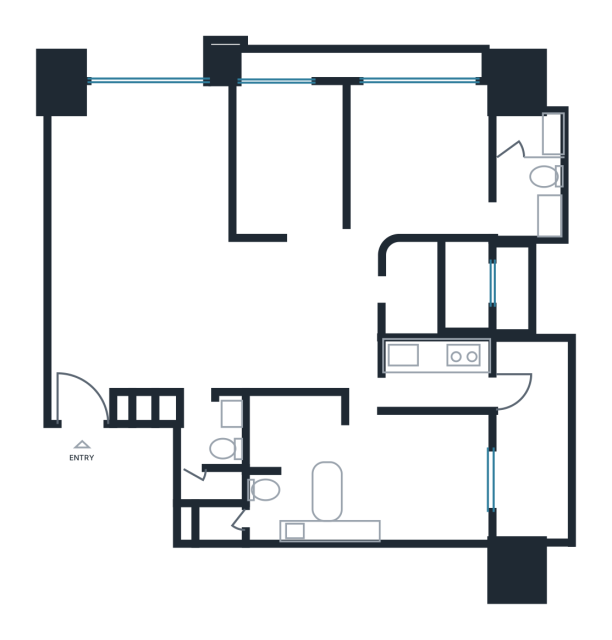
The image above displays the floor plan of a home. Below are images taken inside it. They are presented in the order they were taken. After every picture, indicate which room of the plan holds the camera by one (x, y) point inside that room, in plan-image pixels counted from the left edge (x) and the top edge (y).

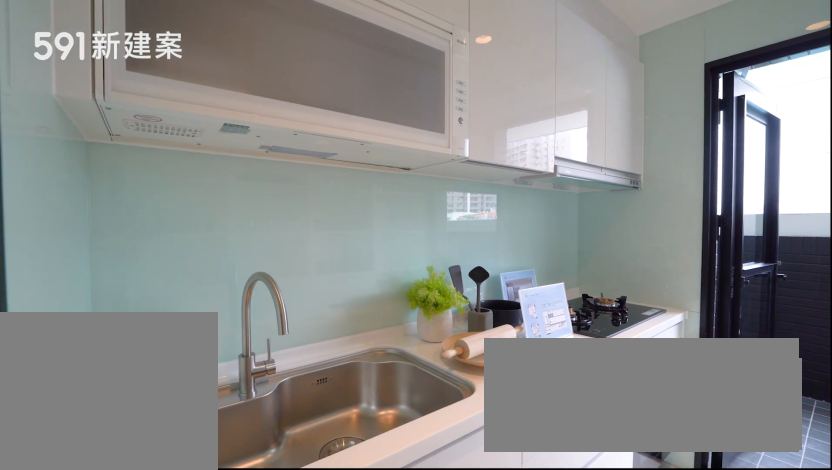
(437, 380)
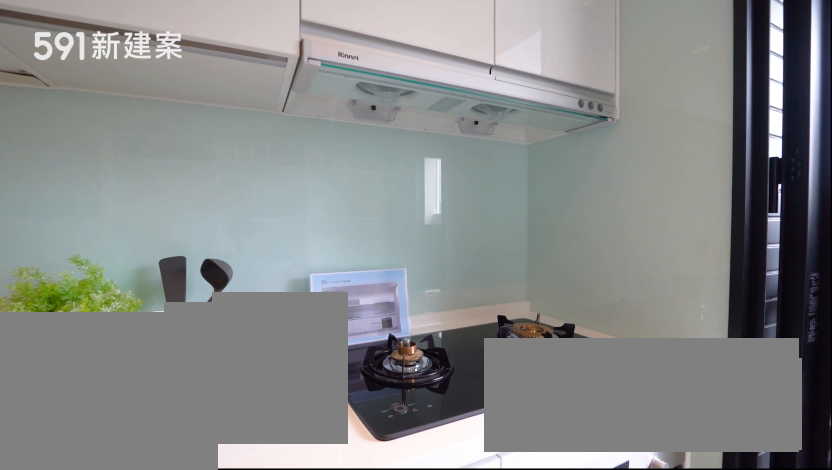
(437, 380)
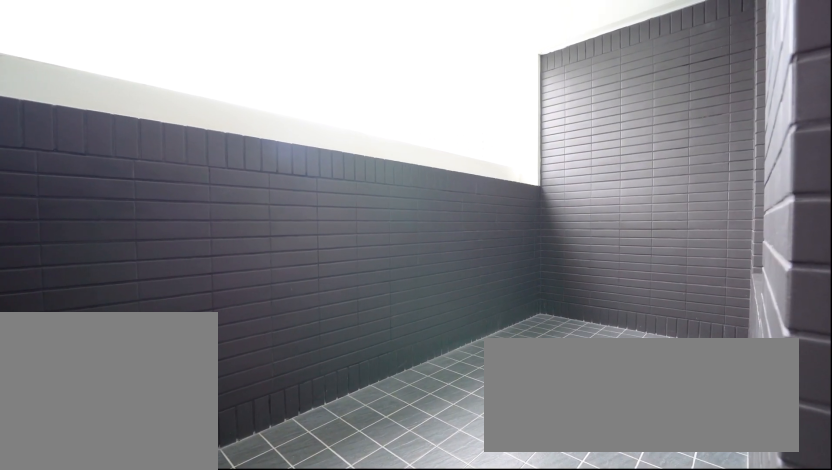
(530, 445)
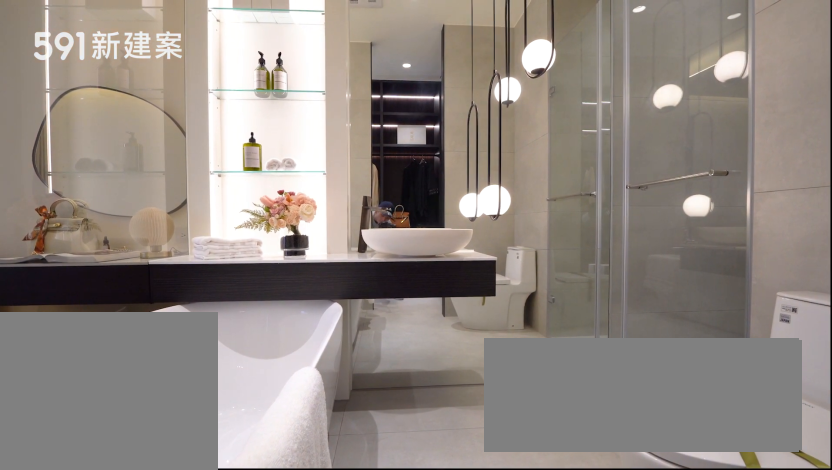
(297, 504)
